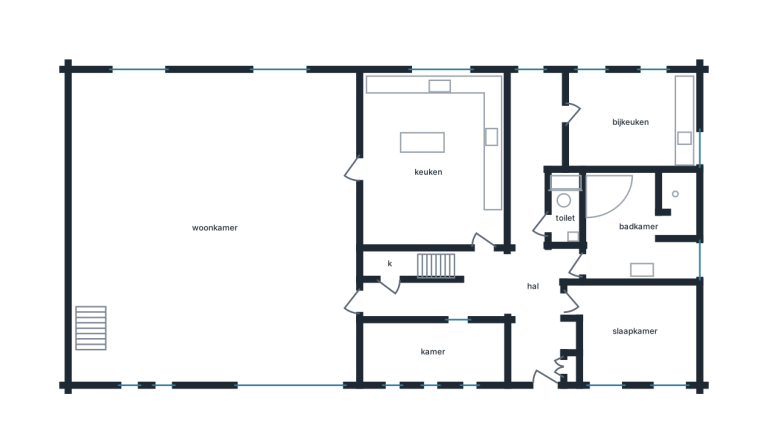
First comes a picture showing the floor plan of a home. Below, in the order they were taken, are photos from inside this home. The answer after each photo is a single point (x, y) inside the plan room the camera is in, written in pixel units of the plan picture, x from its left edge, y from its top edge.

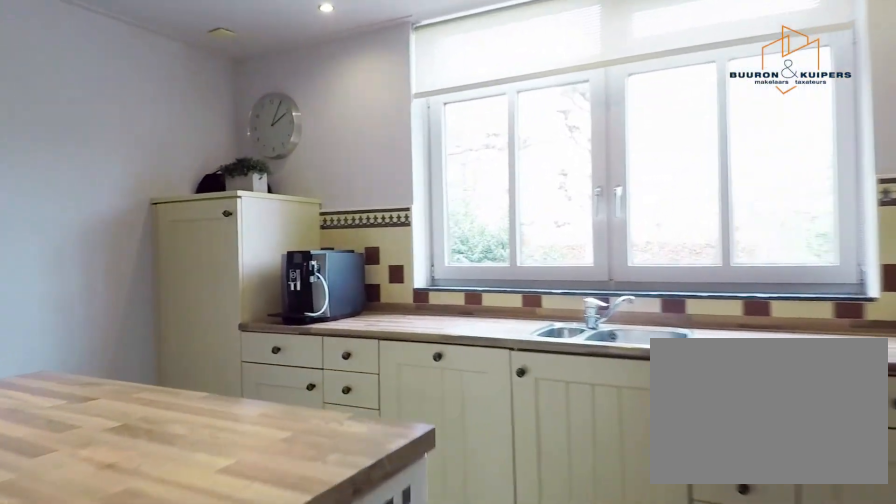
(430, 162)
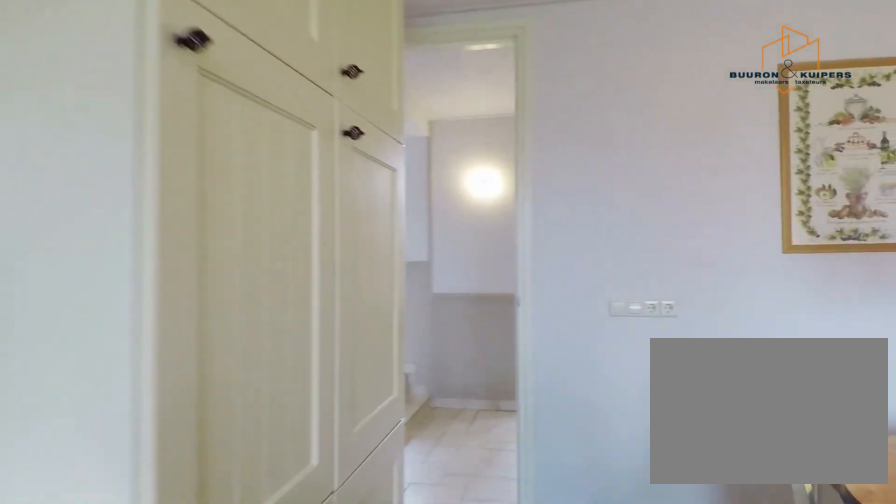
(430, 162)
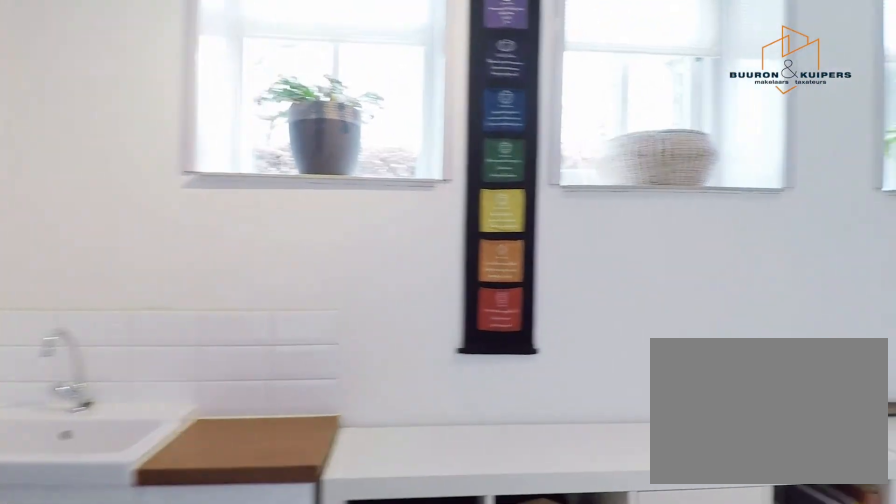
(432, 352)
